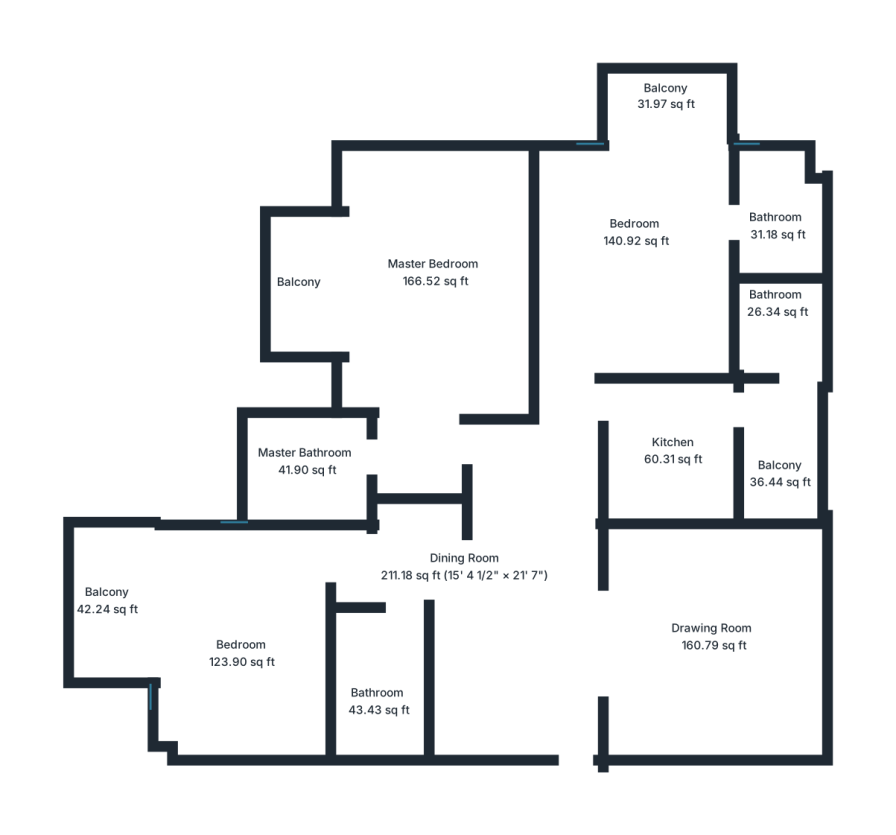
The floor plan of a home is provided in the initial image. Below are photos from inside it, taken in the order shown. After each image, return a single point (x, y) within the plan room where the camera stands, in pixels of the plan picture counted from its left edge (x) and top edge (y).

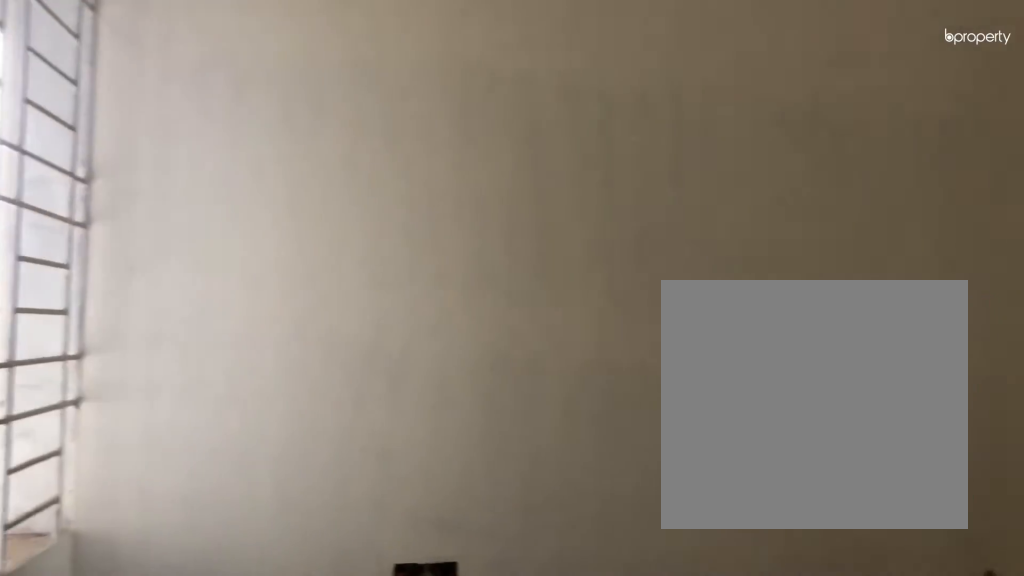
(507, 668)
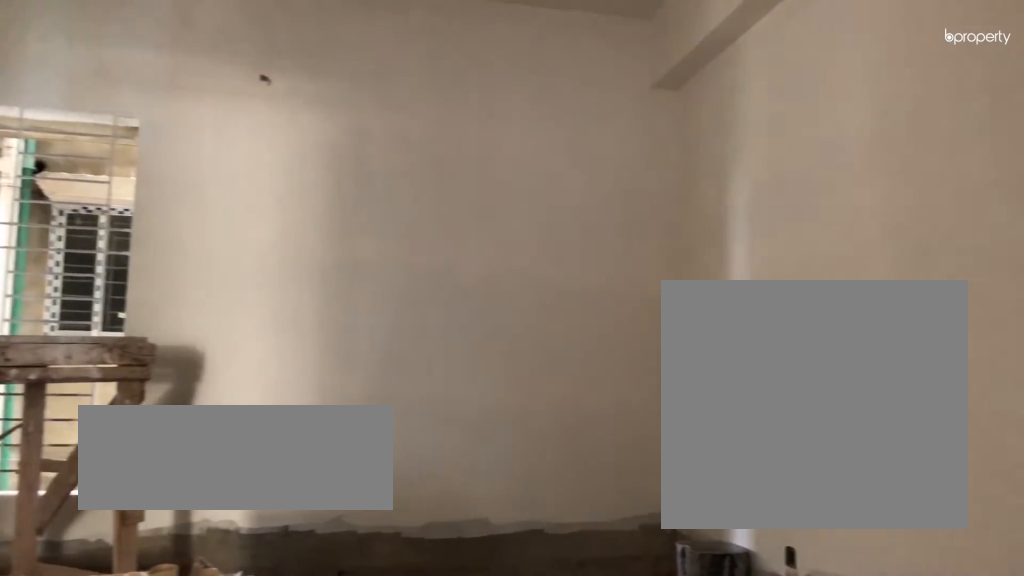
(715, 643)
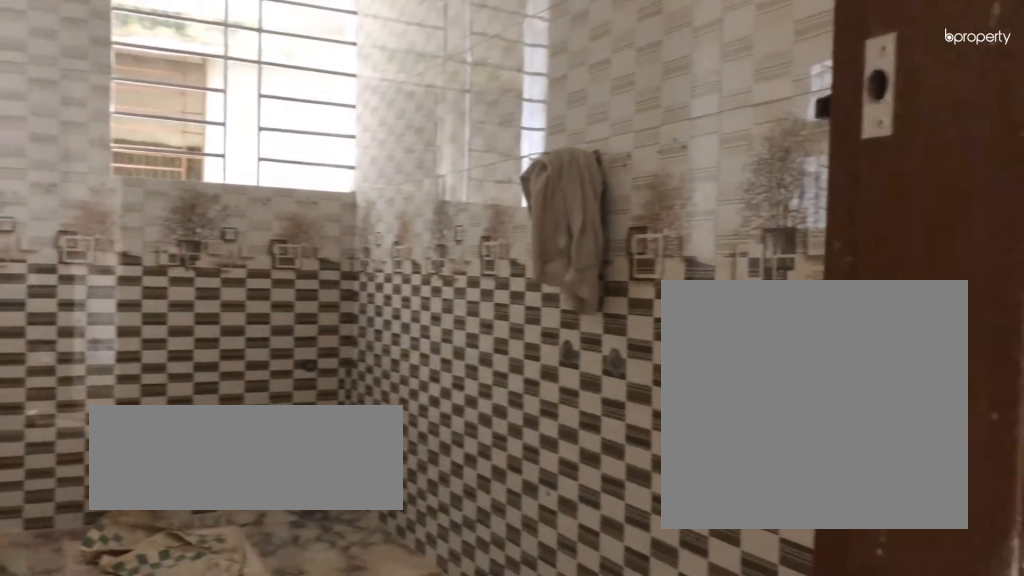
(377, 702)
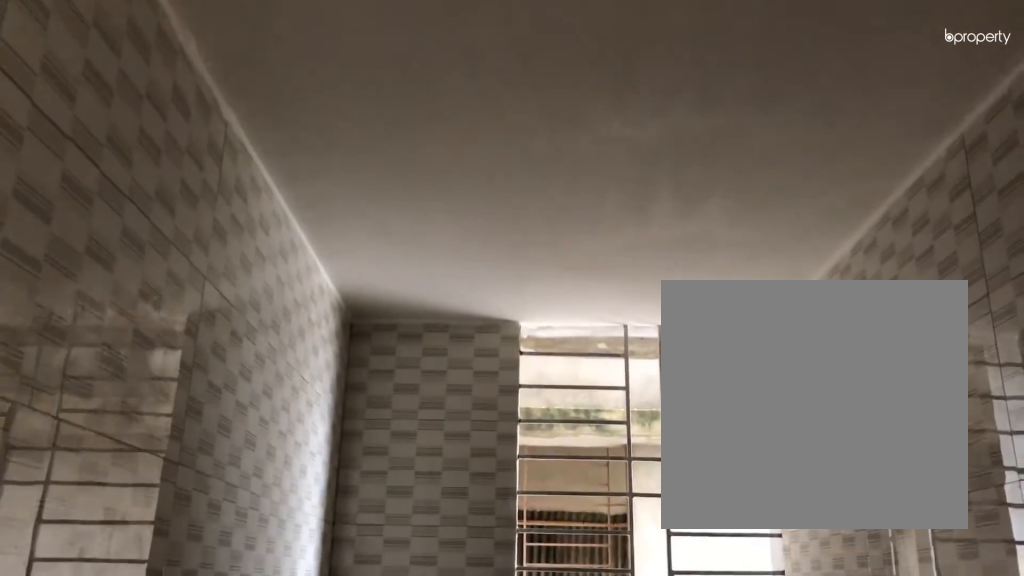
(377, 702)
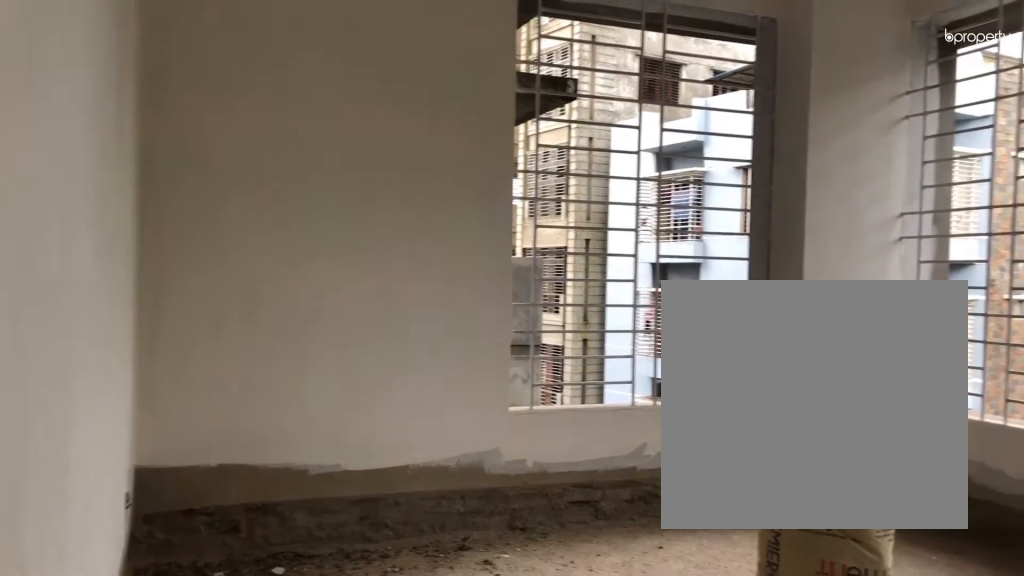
(243, 652)
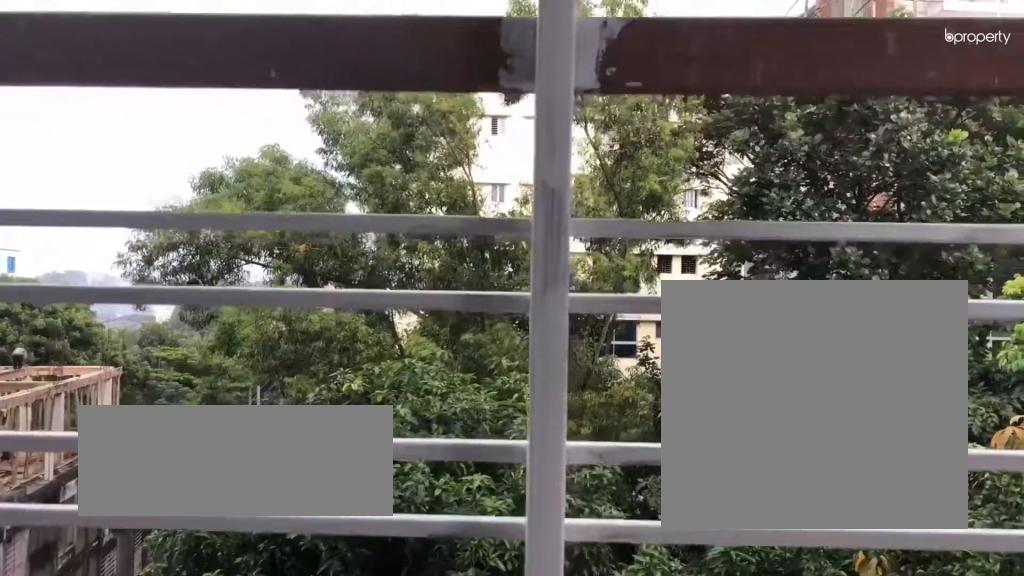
(110, 595)
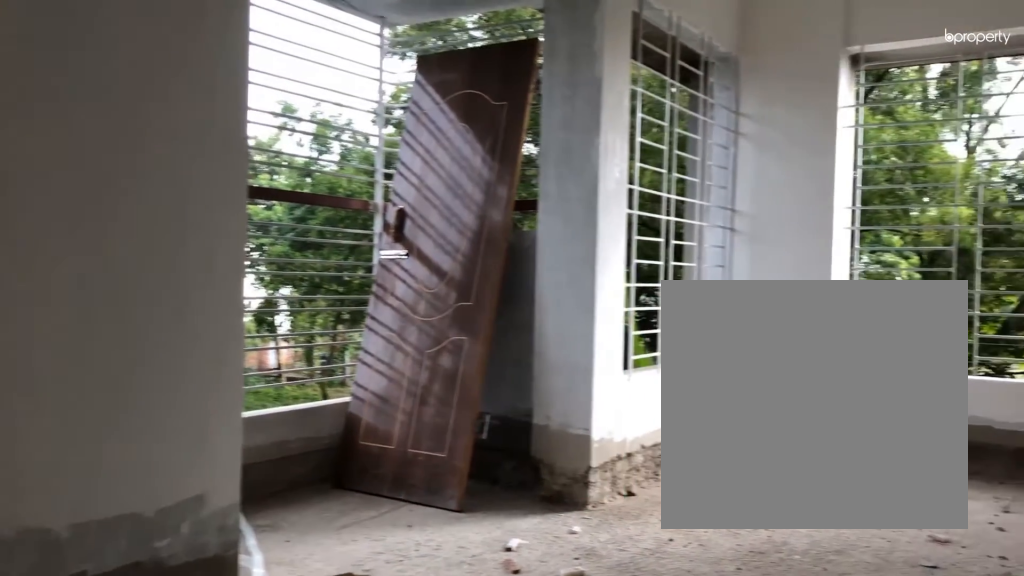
(437, 274)
